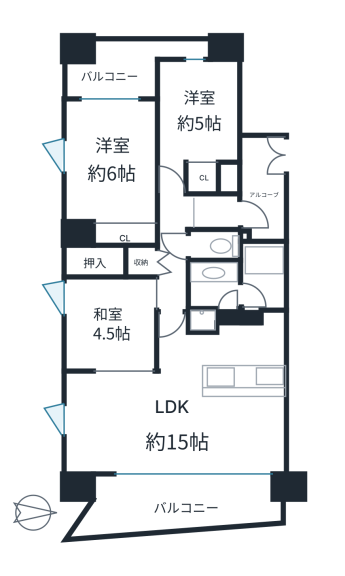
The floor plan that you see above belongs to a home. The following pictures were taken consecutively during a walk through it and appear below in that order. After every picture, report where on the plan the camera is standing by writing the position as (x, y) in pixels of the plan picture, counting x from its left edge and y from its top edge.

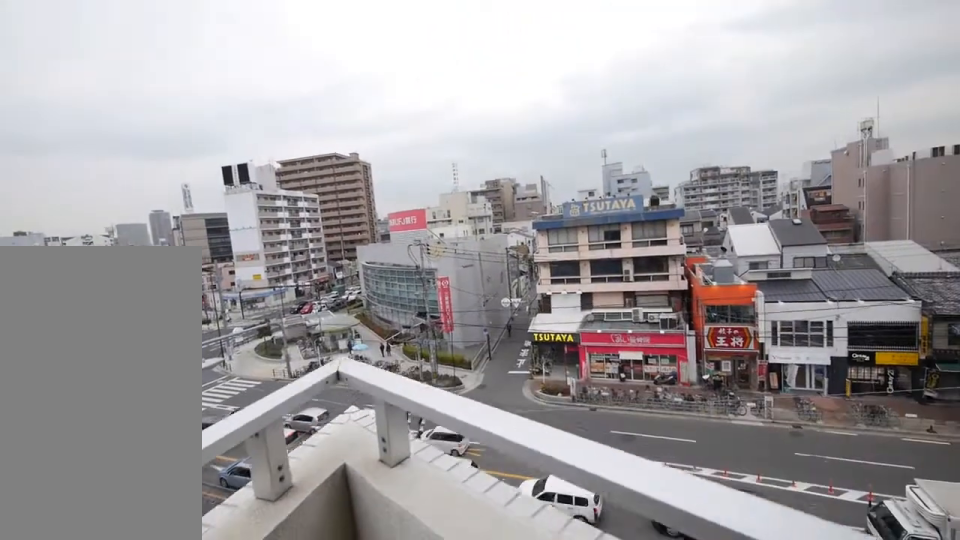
(112, 503)
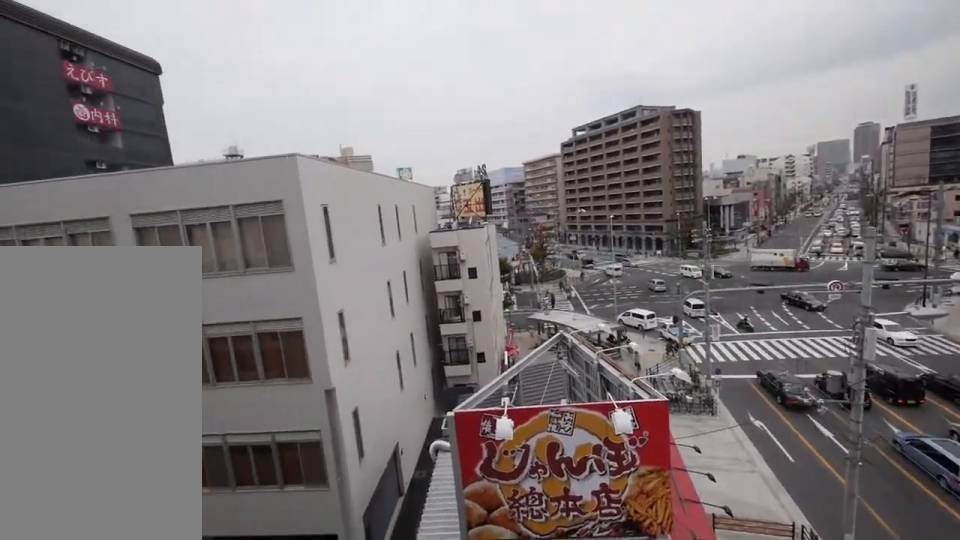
(112, 505)
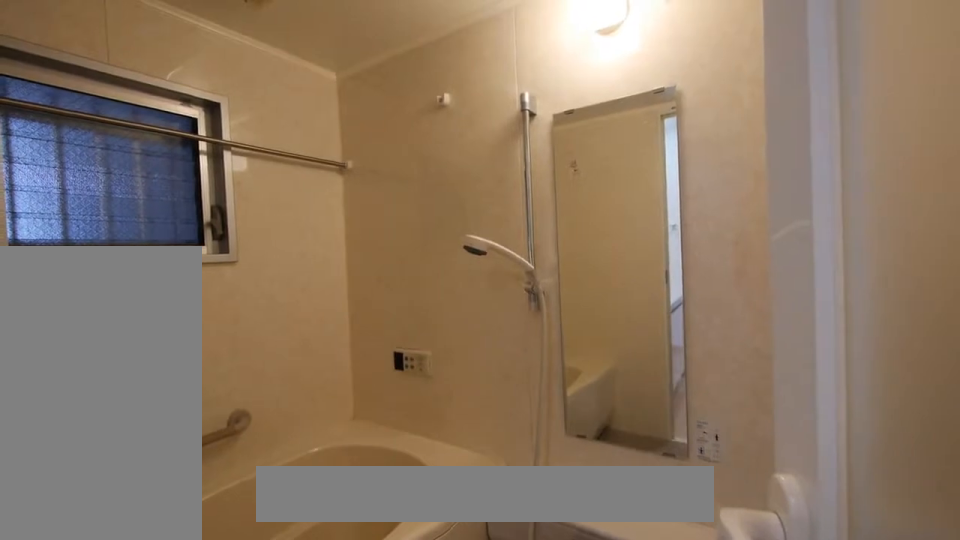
(225, 288)
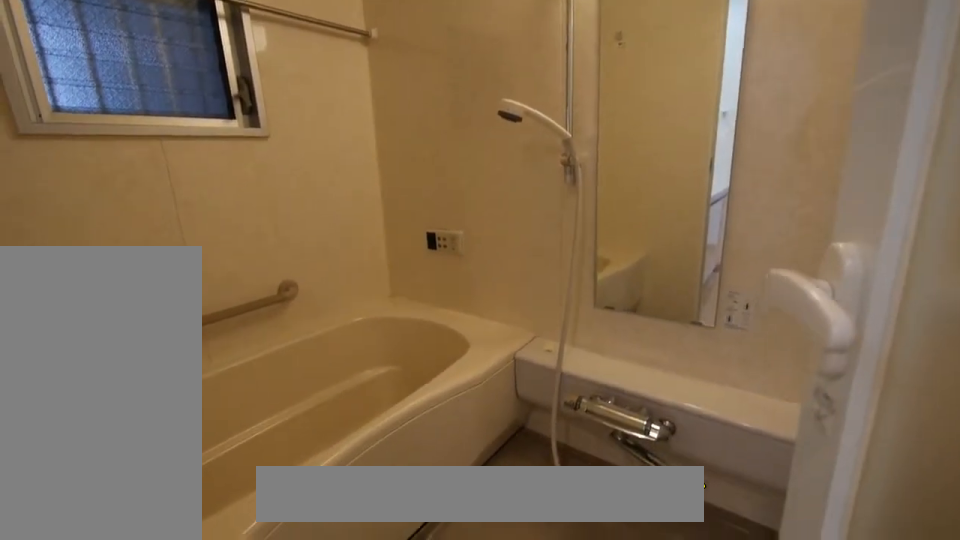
(225, 288)
